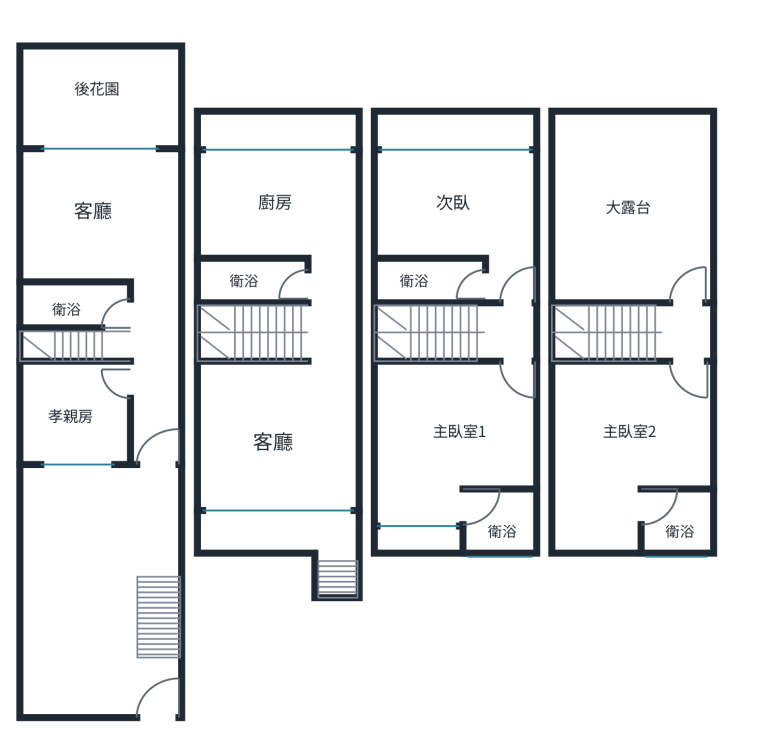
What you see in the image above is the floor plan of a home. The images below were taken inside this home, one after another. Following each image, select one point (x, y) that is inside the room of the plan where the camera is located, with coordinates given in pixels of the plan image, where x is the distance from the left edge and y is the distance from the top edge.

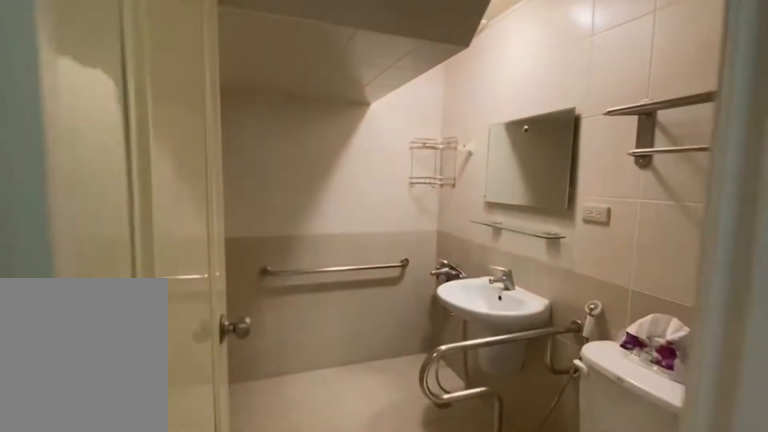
(82, 291)
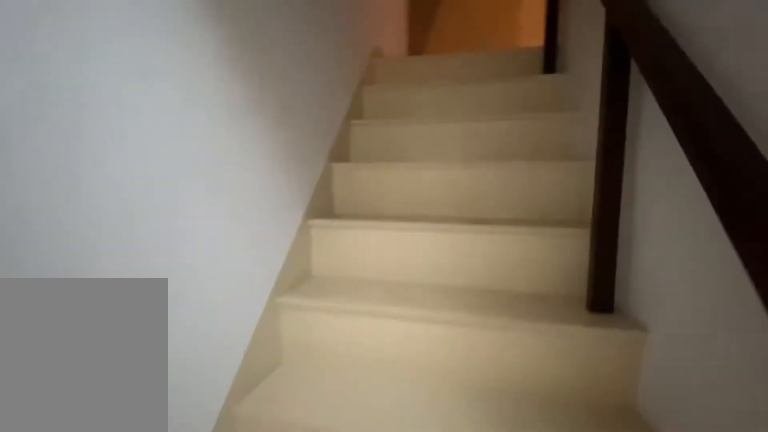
(82, 344)
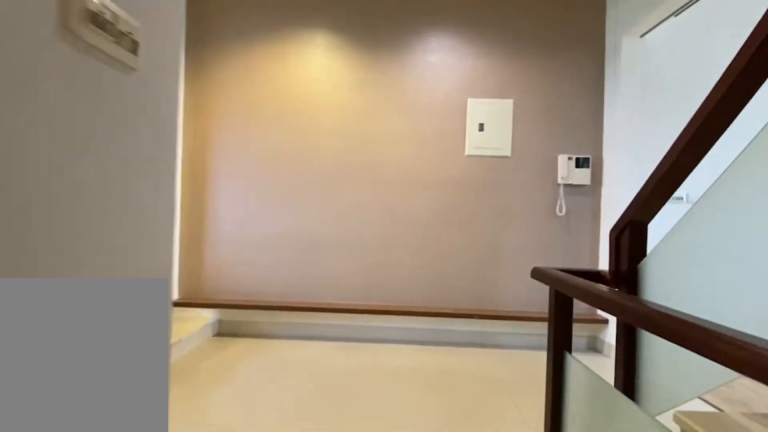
(263, 317)
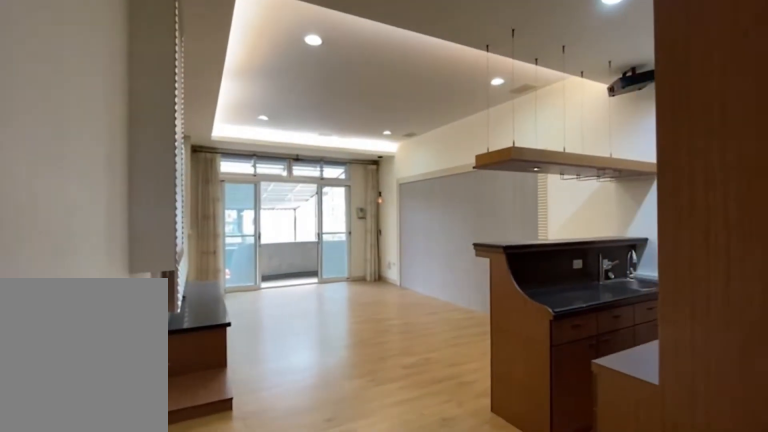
(285, 442)
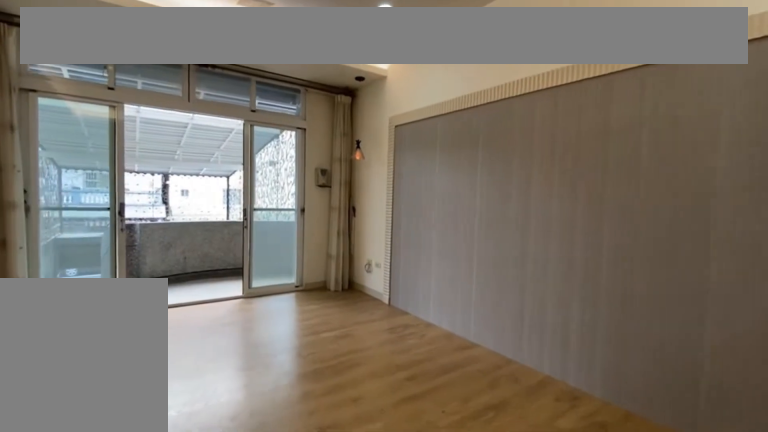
(284, 442)
